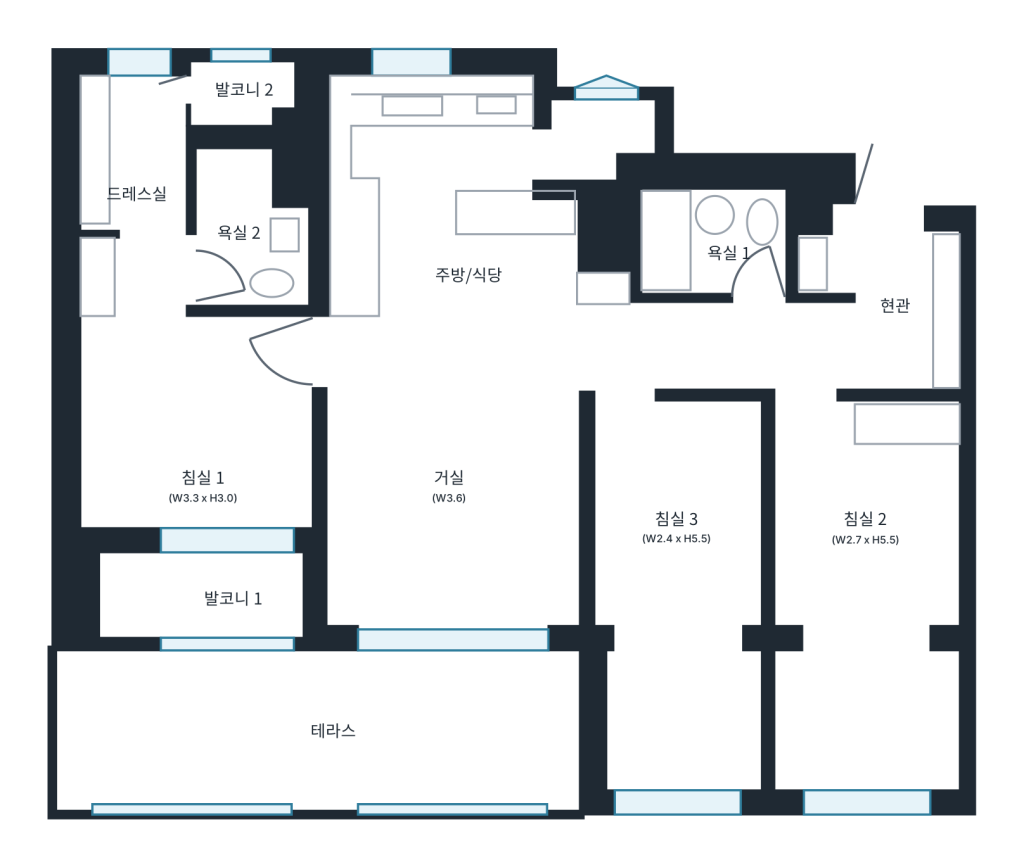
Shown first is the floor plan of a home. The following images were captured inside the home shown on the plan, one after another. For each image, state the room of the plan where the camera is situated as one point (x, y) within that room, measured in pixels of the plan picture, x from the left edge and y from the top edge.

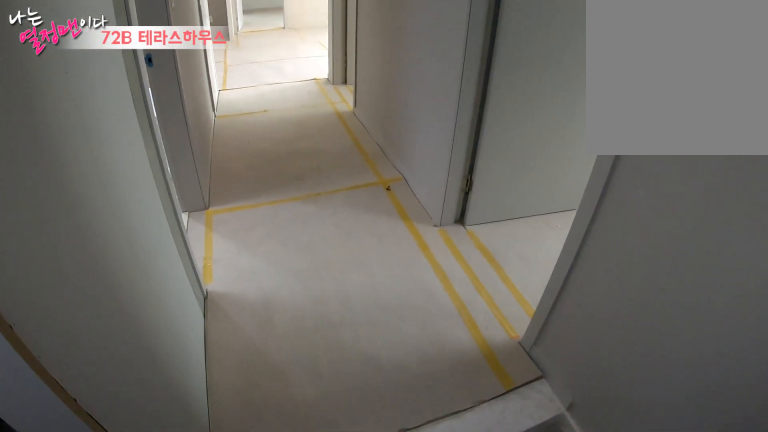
(901, 305)
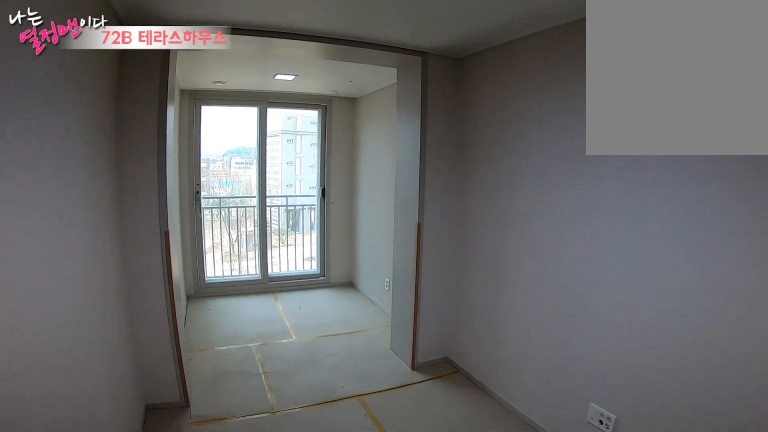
(680, 536)
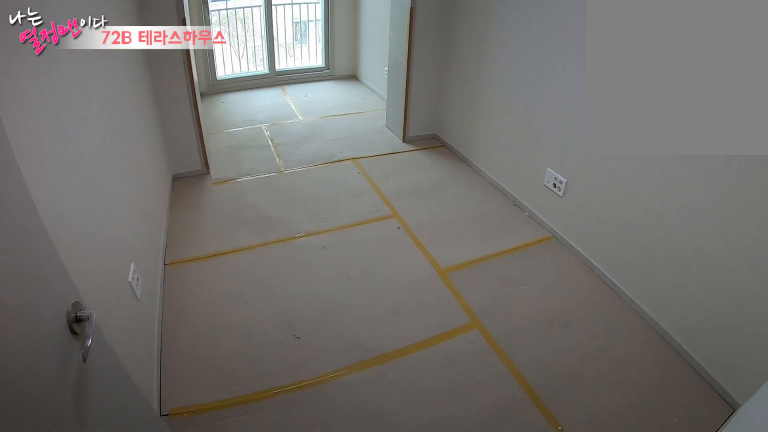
(680, 536)
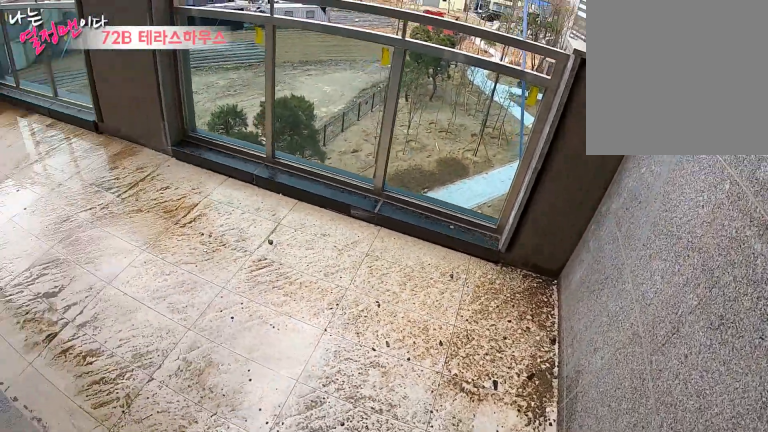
(327, 729)
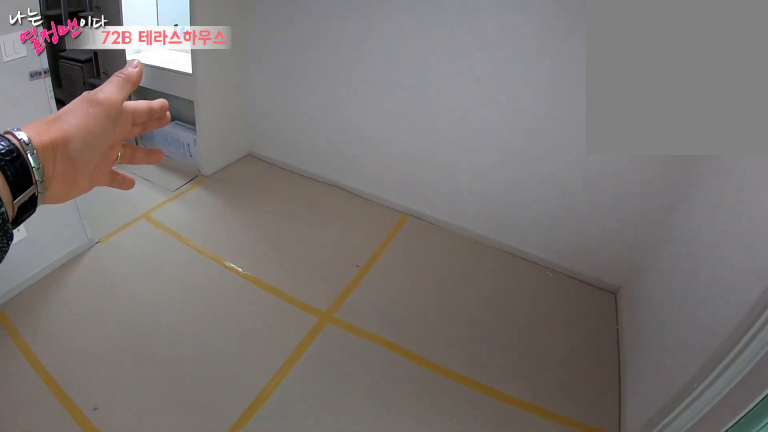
(202, 488)
